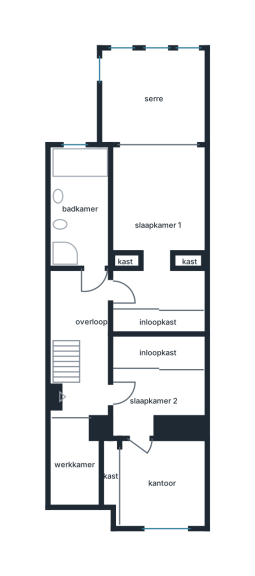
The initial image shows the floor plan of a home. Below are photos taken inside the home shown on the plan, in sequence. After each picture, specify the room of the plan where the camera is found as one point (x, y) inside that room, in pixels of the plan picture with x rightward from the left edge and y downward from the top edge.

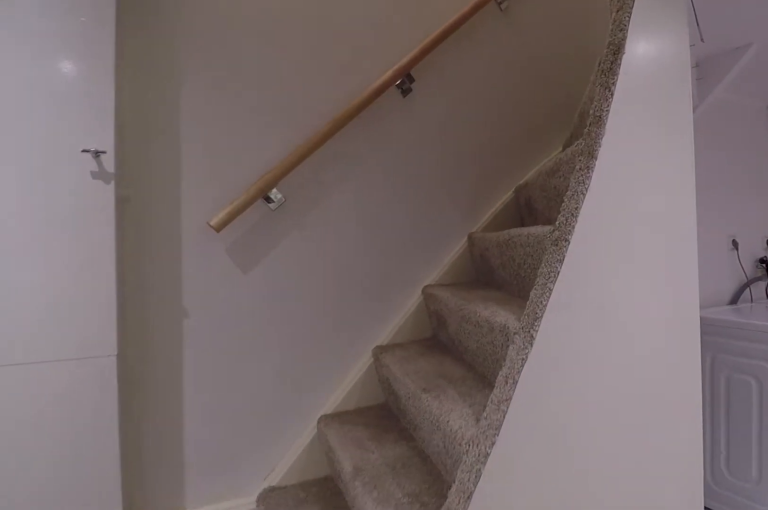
(85, 350)
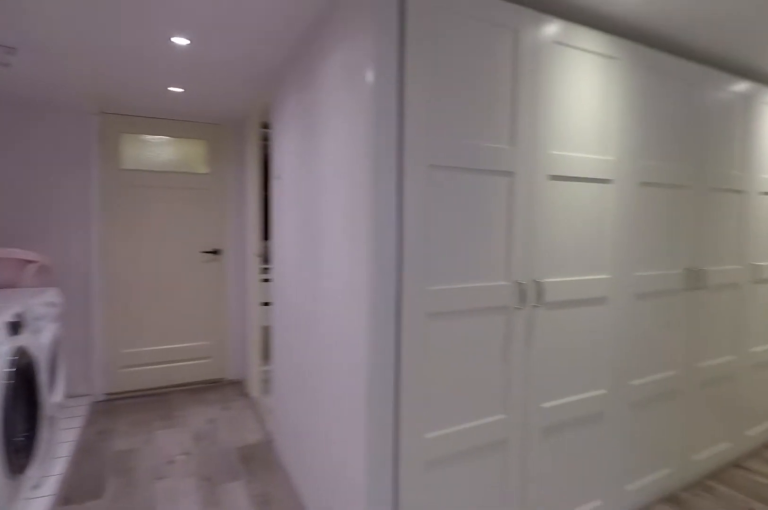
(85, 350)
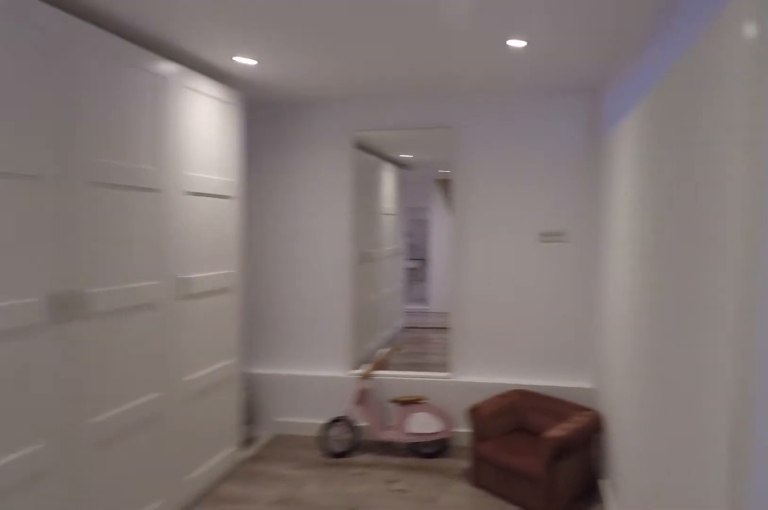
(154, 399)
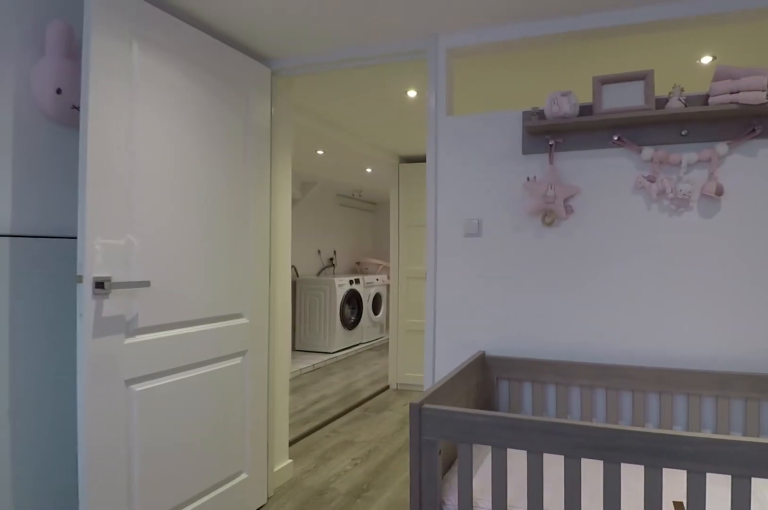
(162, 483)
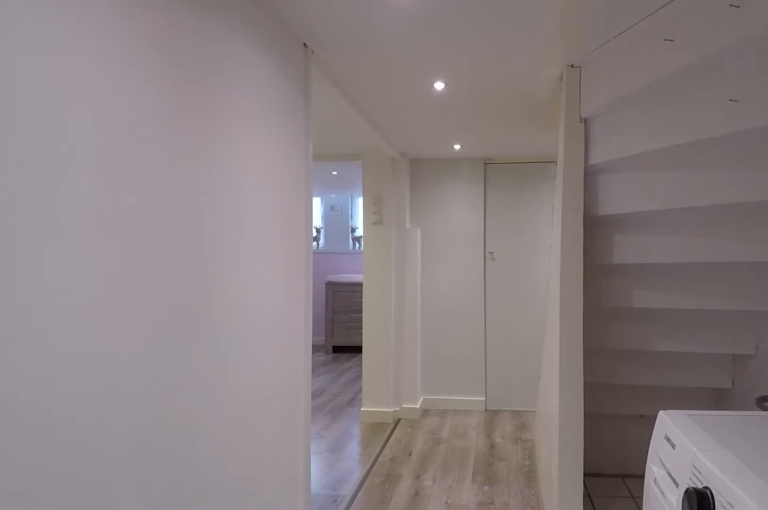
(86, 350)
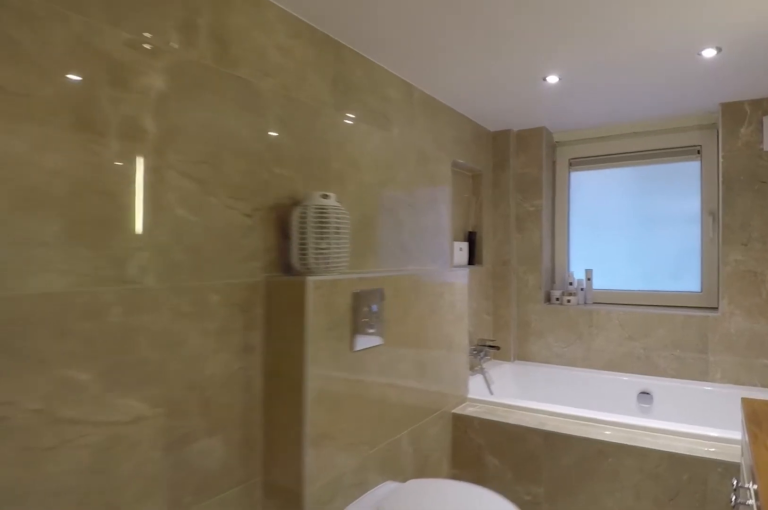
(80, 208)
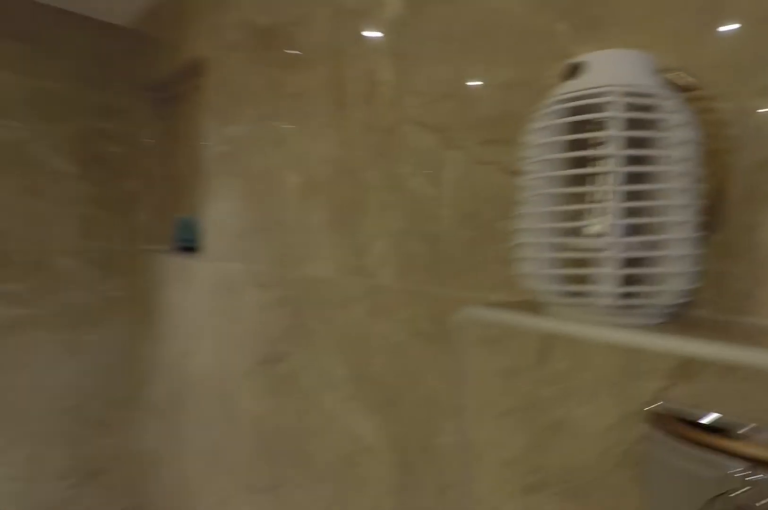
(80, 208)
